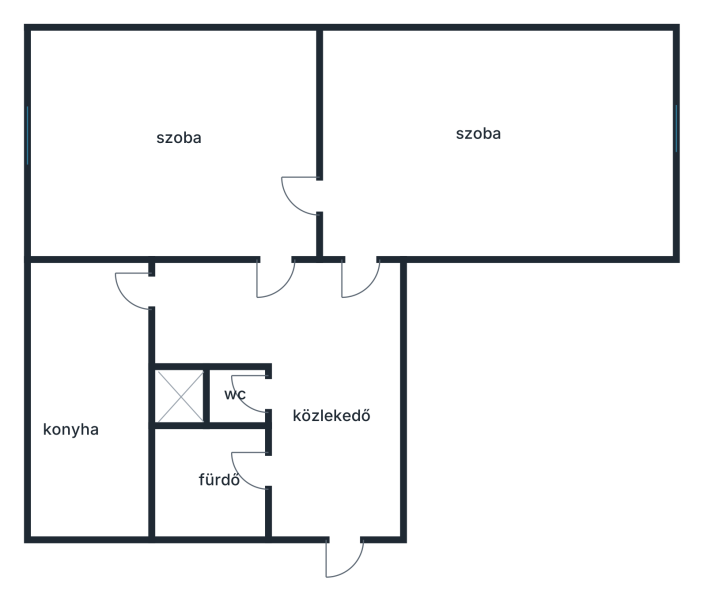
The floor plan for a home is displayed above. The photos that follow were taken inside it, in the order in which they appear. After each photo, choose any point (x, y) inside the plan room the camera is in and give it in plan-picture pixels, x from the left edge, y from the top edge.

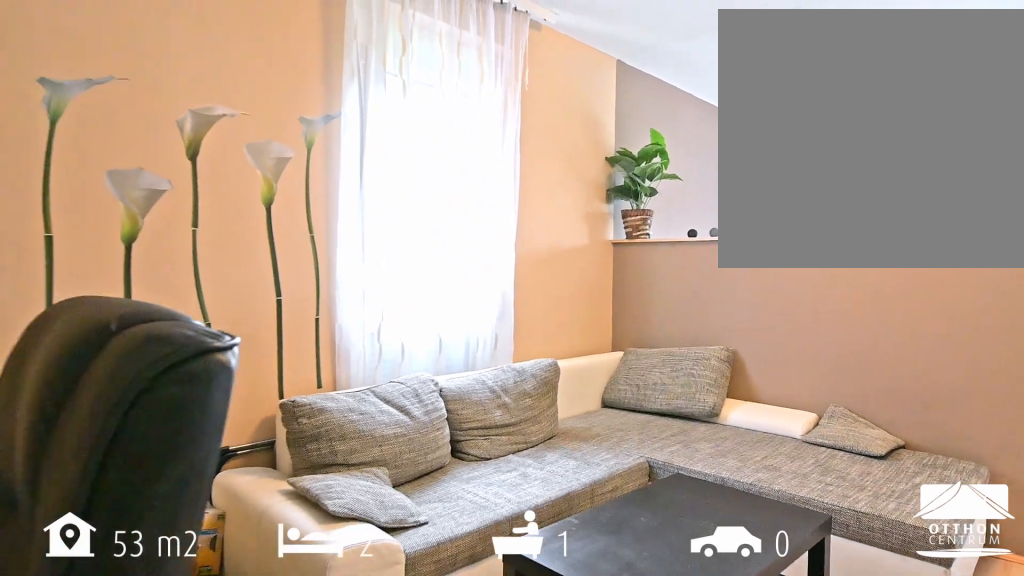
(494, 143)
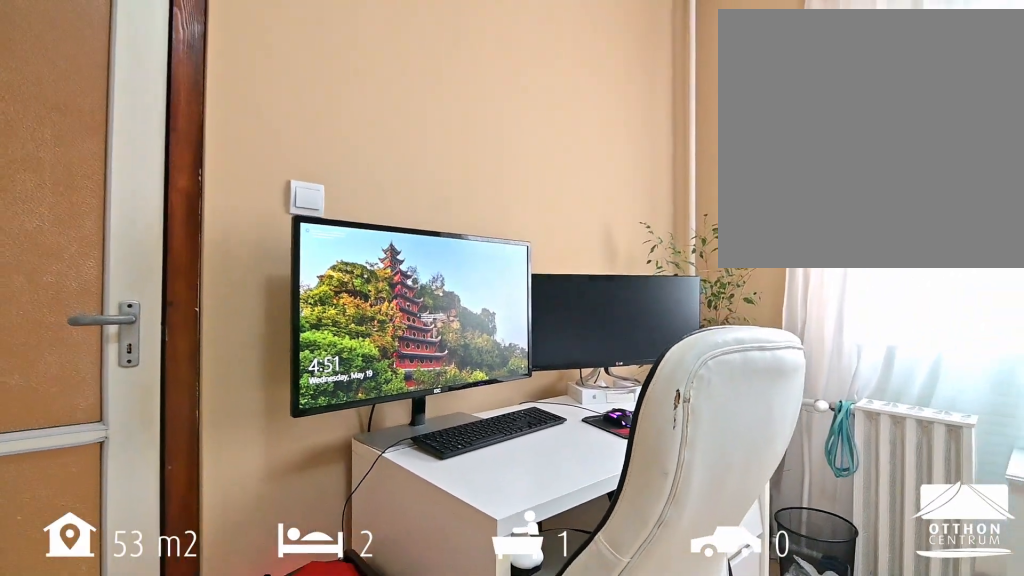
(170, 143)
